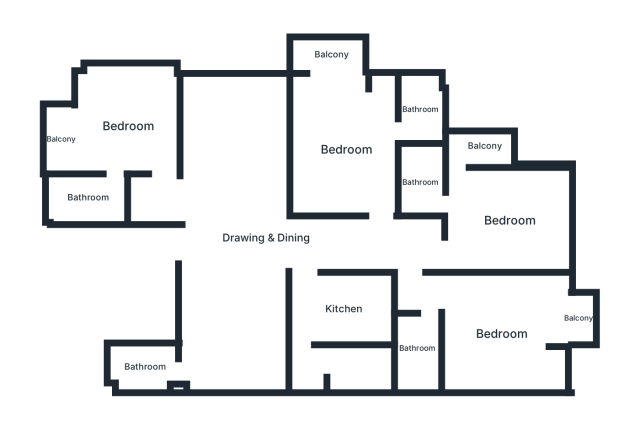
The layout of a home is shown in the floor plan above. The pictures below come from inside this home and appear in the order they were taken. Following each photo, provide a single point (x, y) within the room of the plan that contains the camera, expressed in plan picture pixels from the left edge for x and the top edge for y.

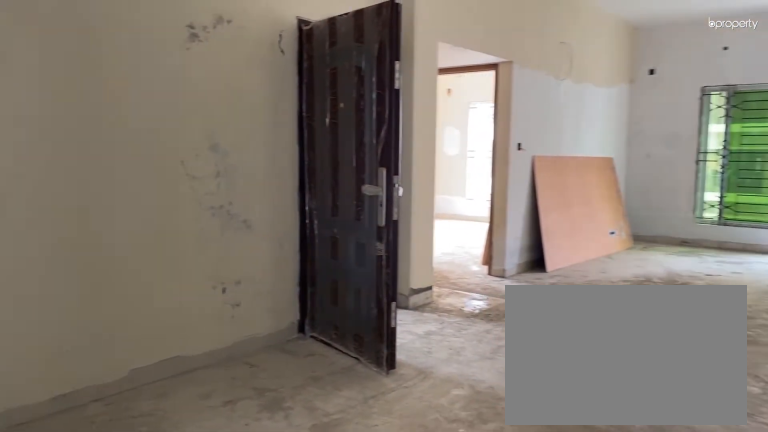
(266, 237)
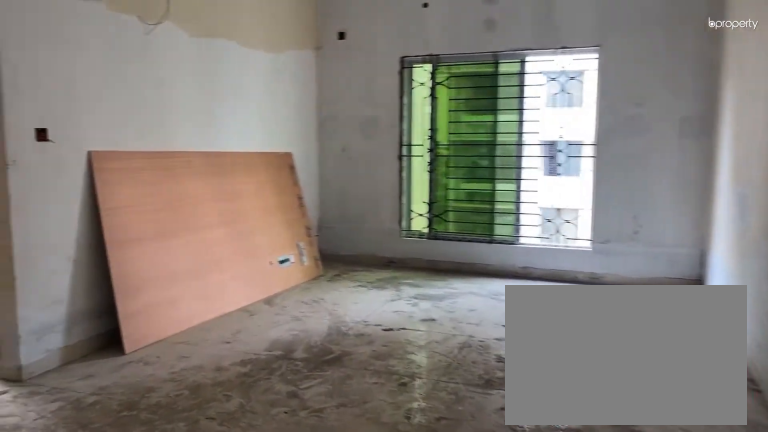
(266, 237)
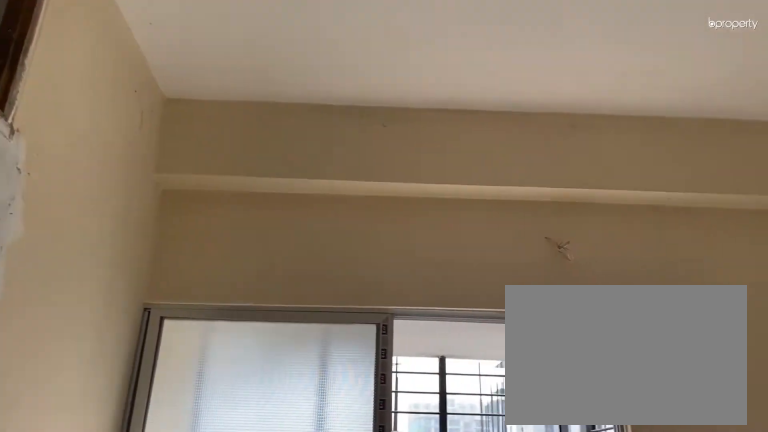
(129, 126)
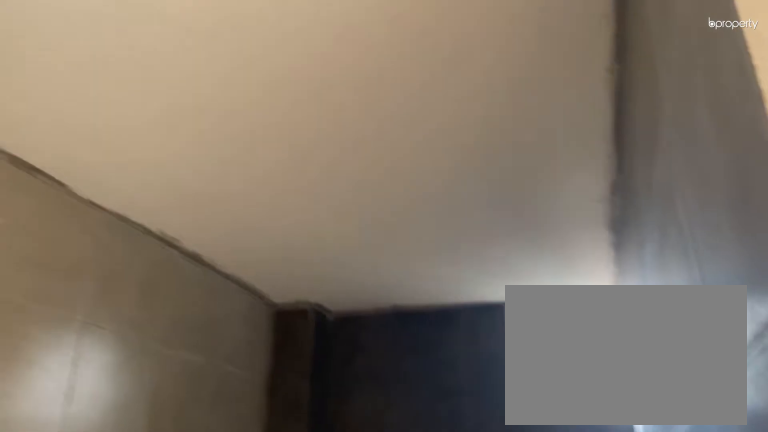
(88, 197)
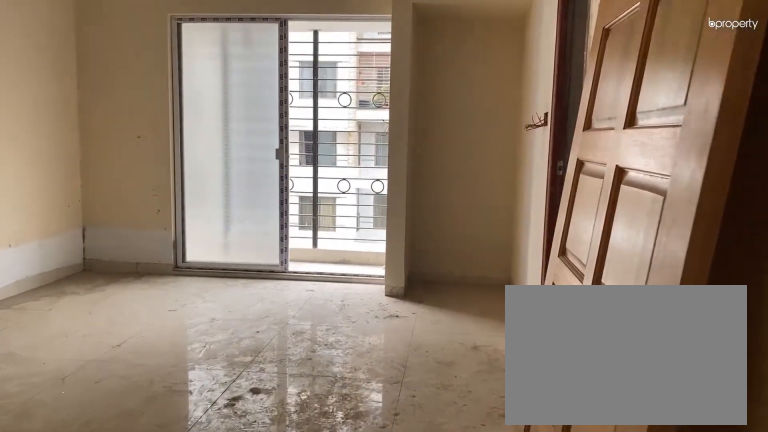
(346, 150)
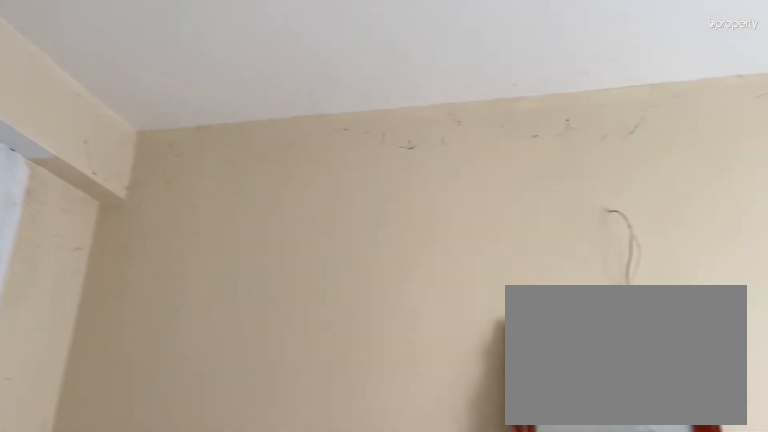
(346, 150)
